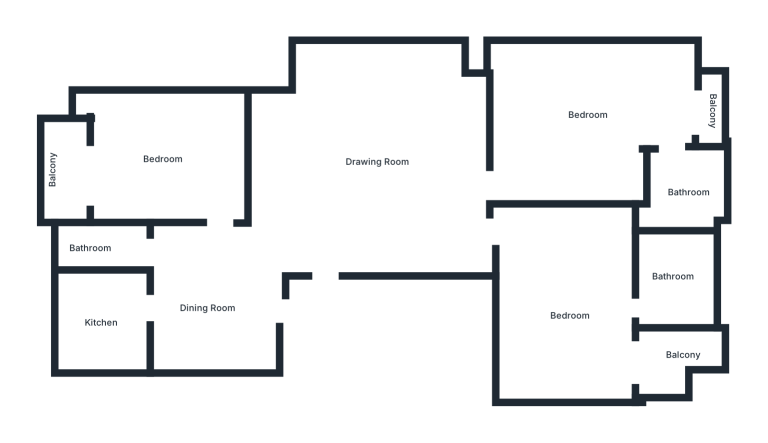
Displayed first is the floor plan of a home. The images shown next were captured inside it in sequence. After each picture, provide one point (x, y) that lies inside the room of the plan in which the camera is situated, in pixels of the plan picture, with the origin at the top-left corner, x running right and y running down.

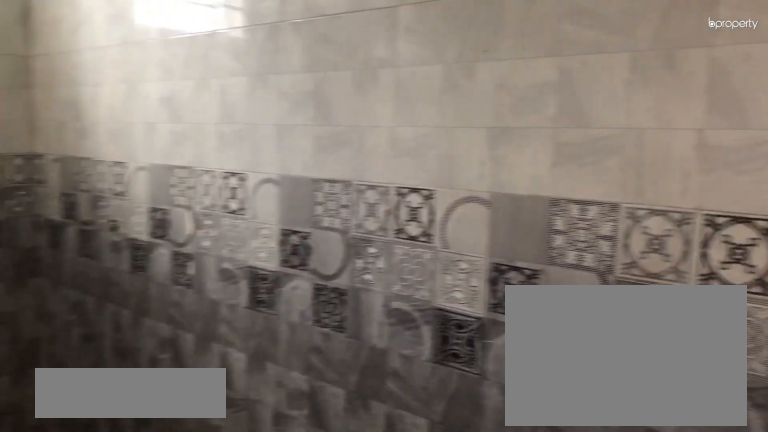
(99, 245)
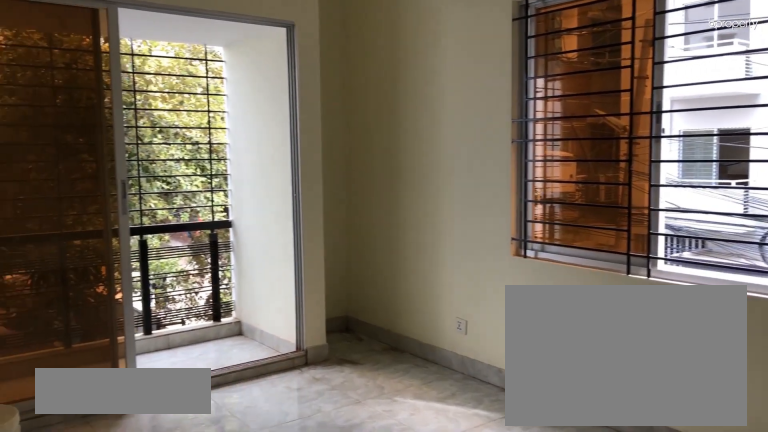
(156, 152)
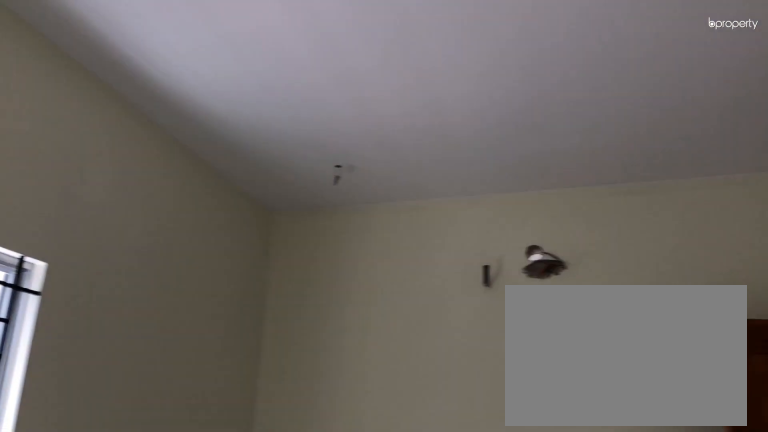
(156, 151)
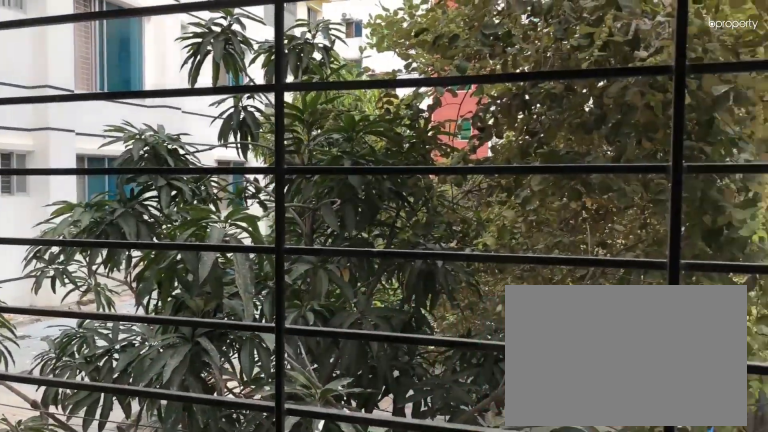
(65, 171)
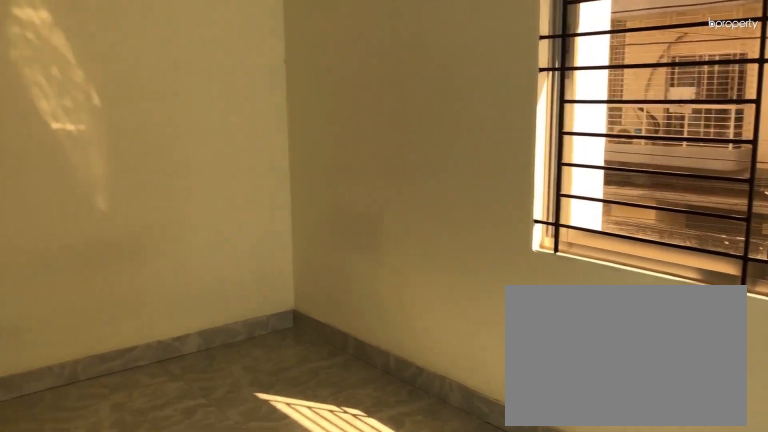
(585, 116)
